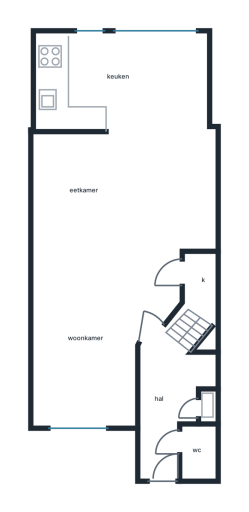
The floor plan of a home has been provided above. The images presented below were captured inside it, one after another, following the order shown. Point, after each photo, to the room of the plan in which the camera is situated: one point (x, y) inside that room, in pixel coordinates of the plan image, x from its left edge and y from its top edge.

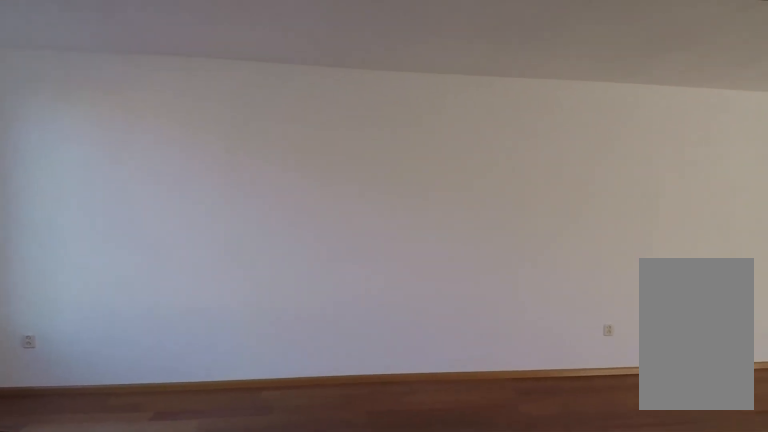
(111, 259)
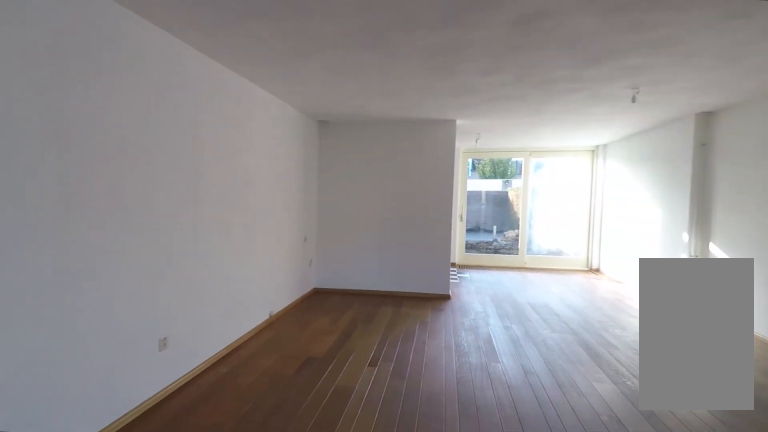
(111, 259)
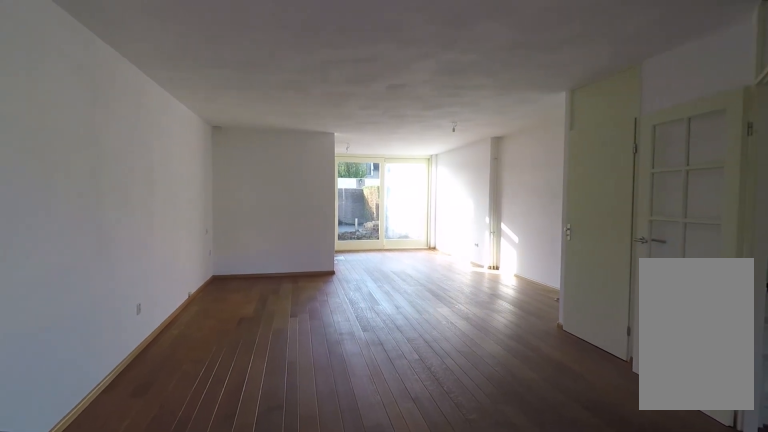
(111, 259)
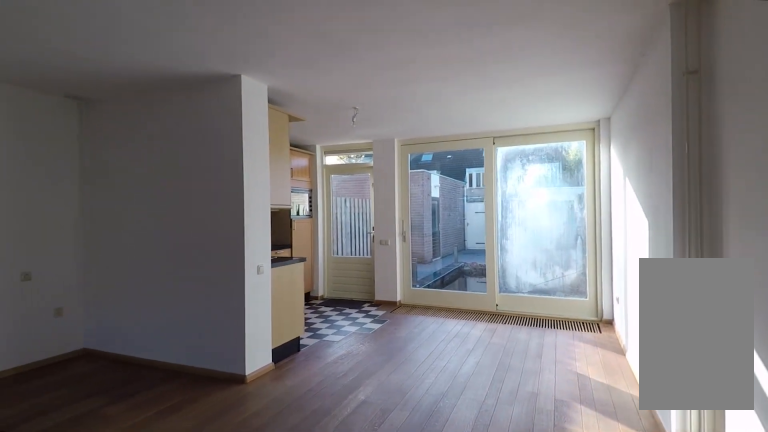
(111, 259)
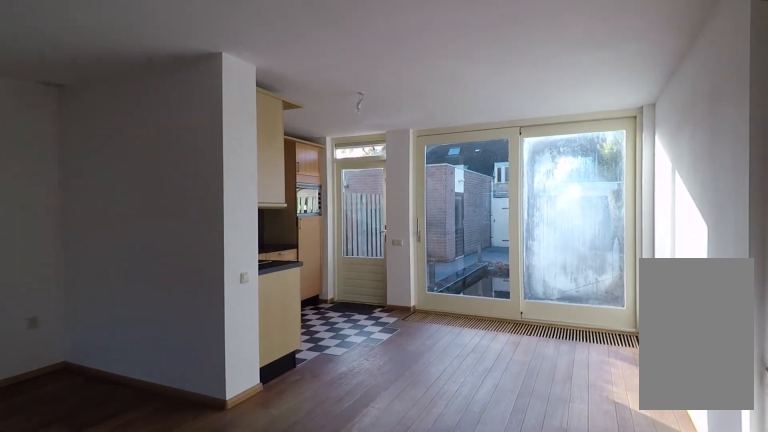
(111, 259)
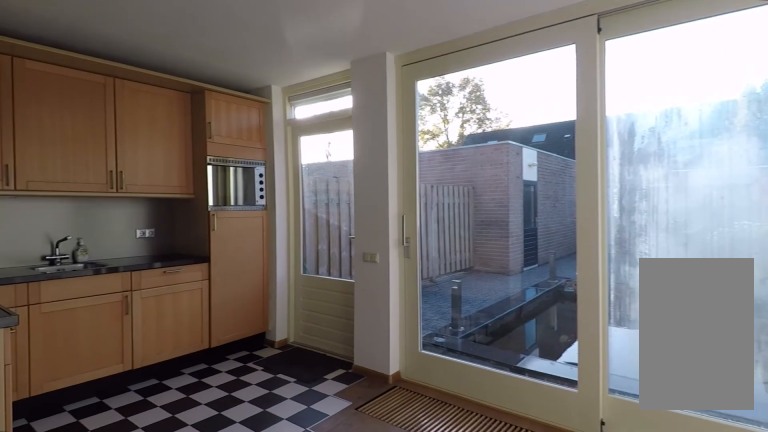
(122, 83)
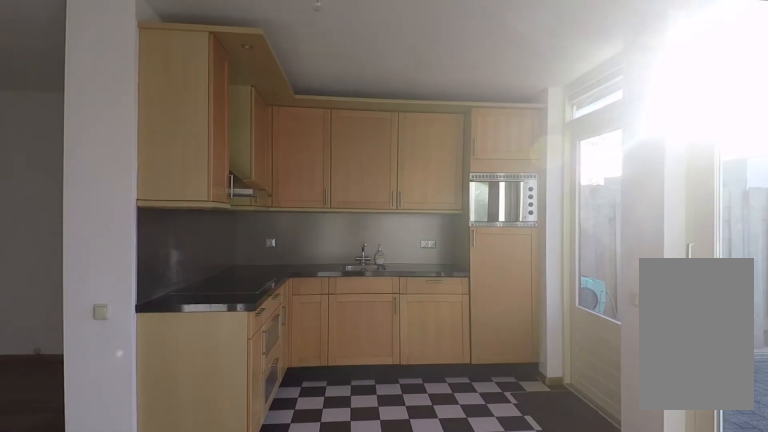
(122, 83)
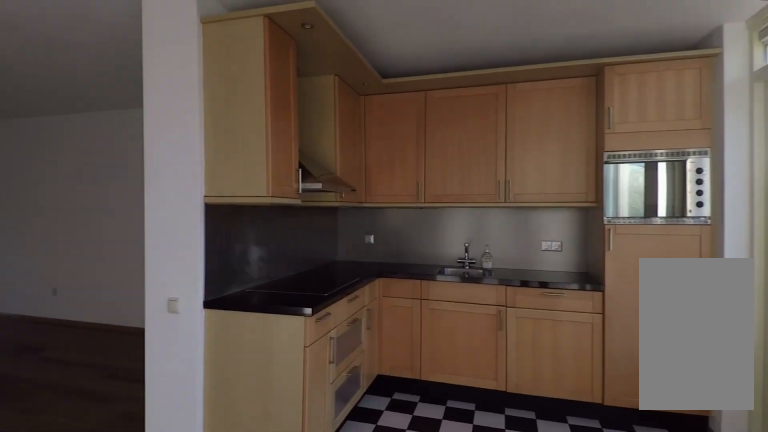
(122, 83)
